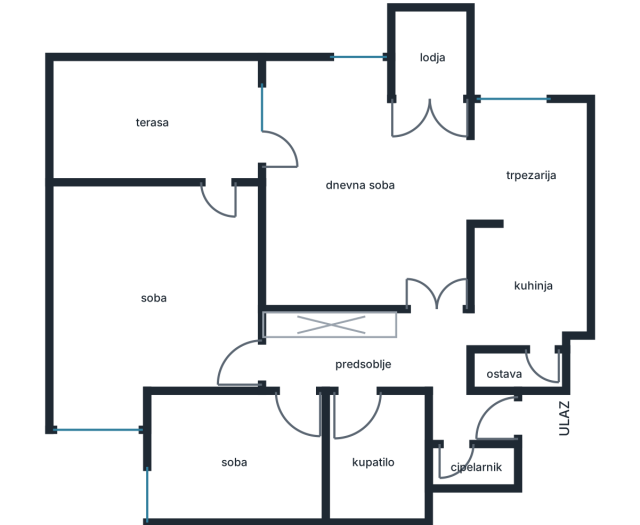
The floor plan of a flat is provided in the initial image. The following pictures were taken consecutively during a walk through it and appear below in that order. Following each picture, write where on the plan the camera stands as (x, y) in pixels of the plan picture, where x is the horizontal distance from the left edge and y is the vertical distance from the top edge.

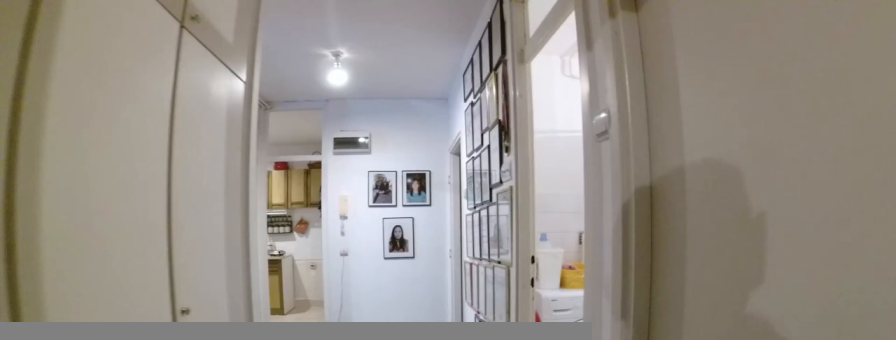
(265, 363)
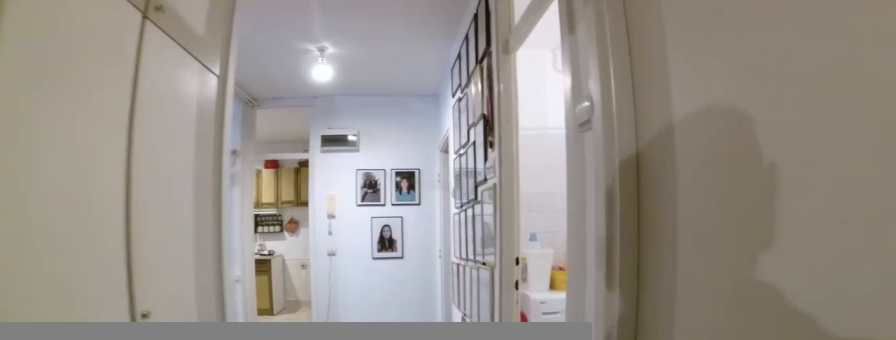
(268, 363)
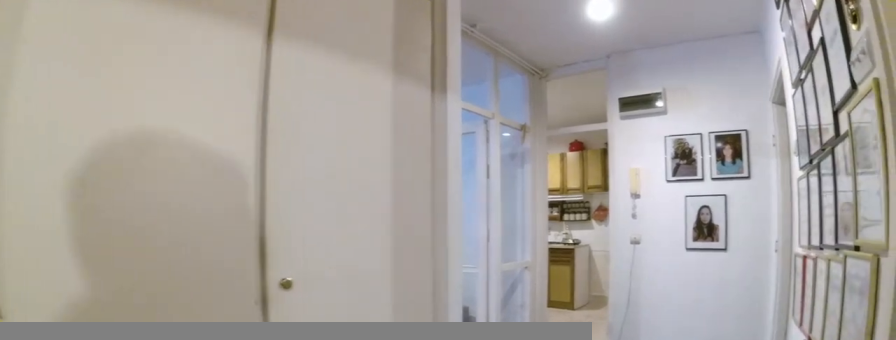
(291, 371)
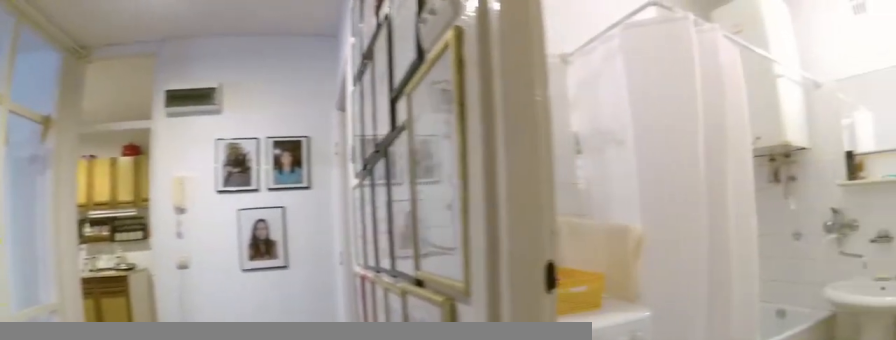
(326, 363)
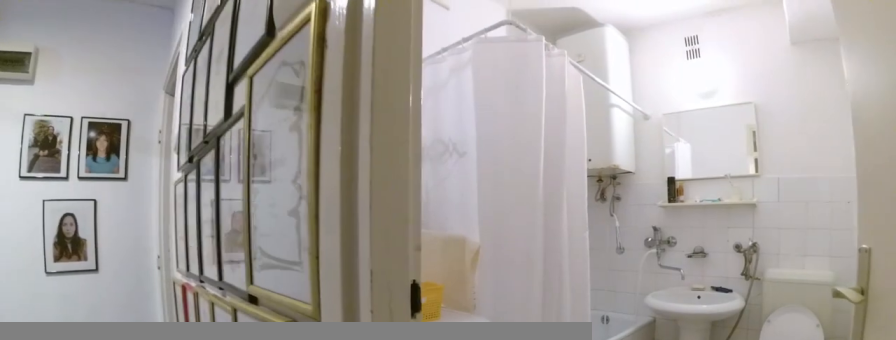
(318, 368)
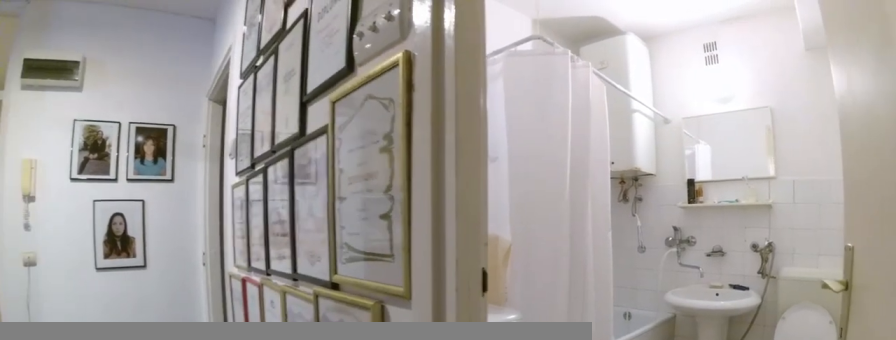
(307, 368)
